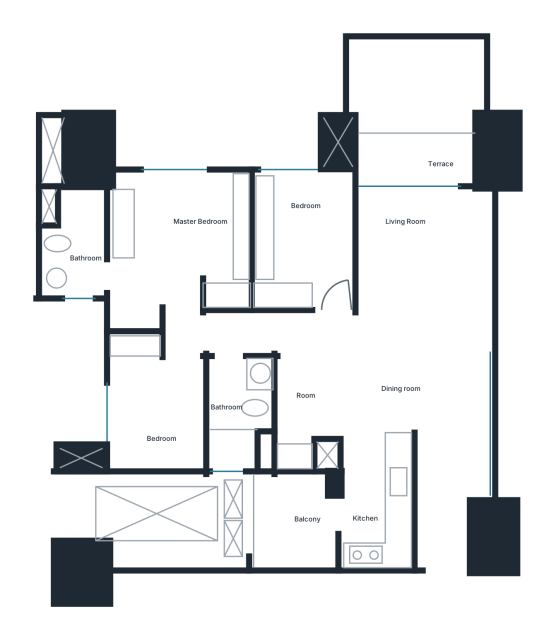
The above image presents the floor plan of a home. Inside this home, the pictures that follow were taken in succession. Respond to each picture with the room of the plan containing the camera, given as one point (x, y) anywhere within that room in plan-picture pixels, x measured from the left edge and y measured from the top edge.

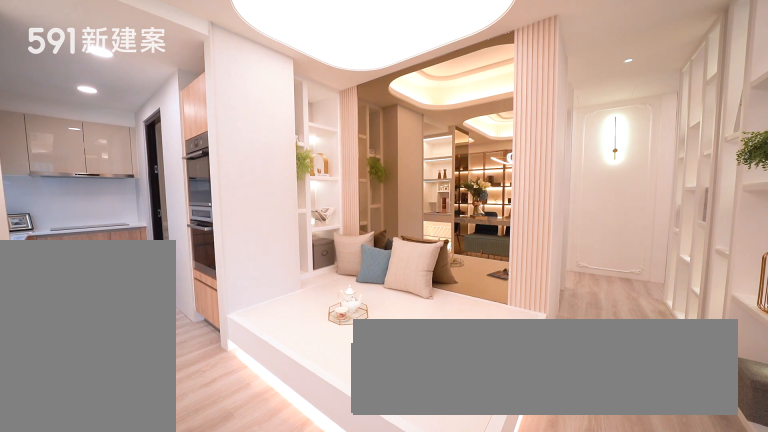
(304, 410)
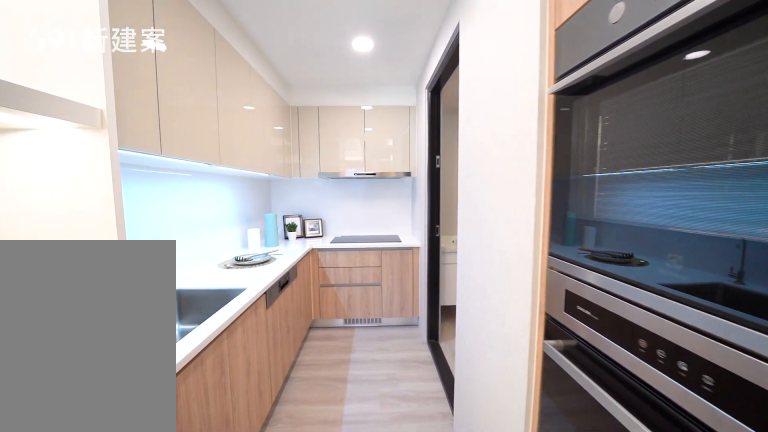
(378, 500)
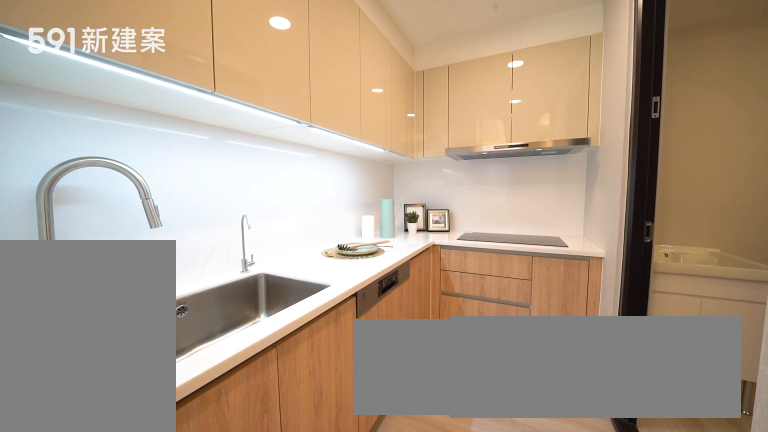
(378, 500)
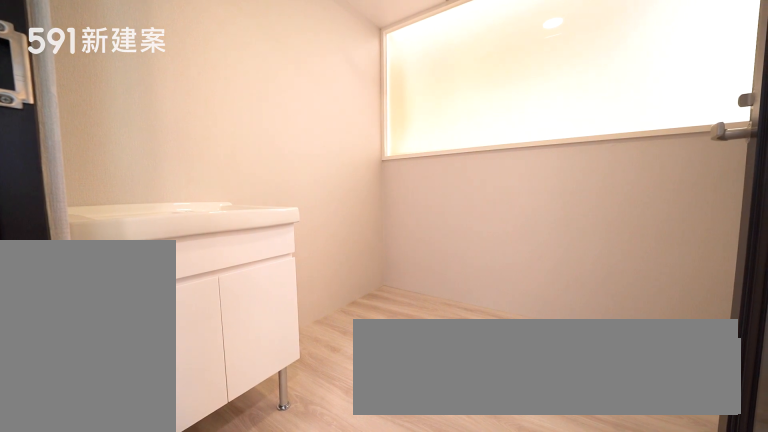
(295, 520)
